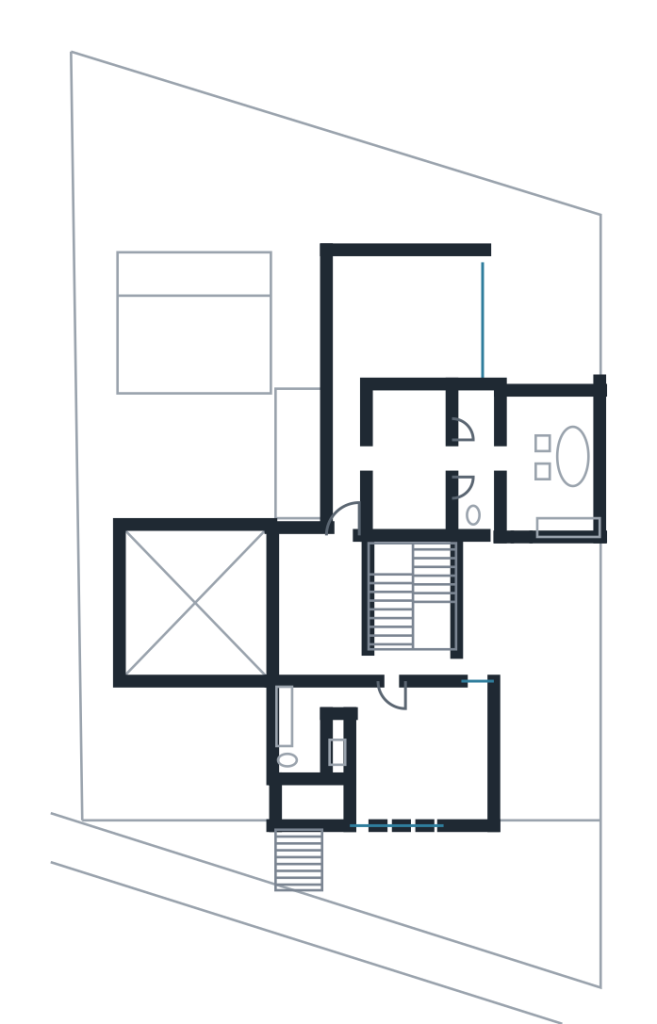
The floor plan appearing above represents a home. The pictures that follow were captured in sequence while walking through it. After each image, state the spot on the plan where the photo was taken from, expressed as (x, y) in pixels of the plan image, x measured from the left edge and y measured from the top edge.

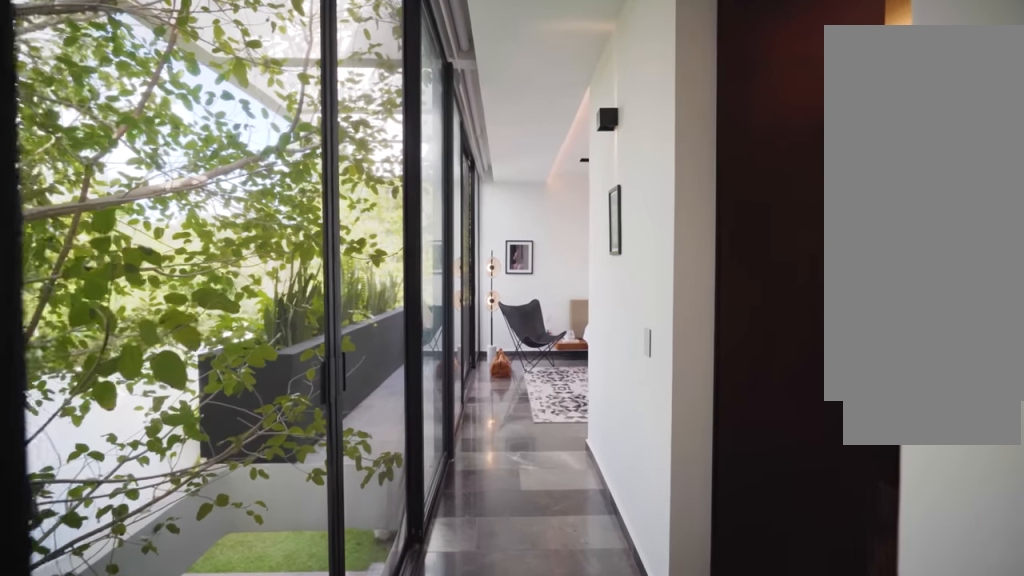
(344, 482)
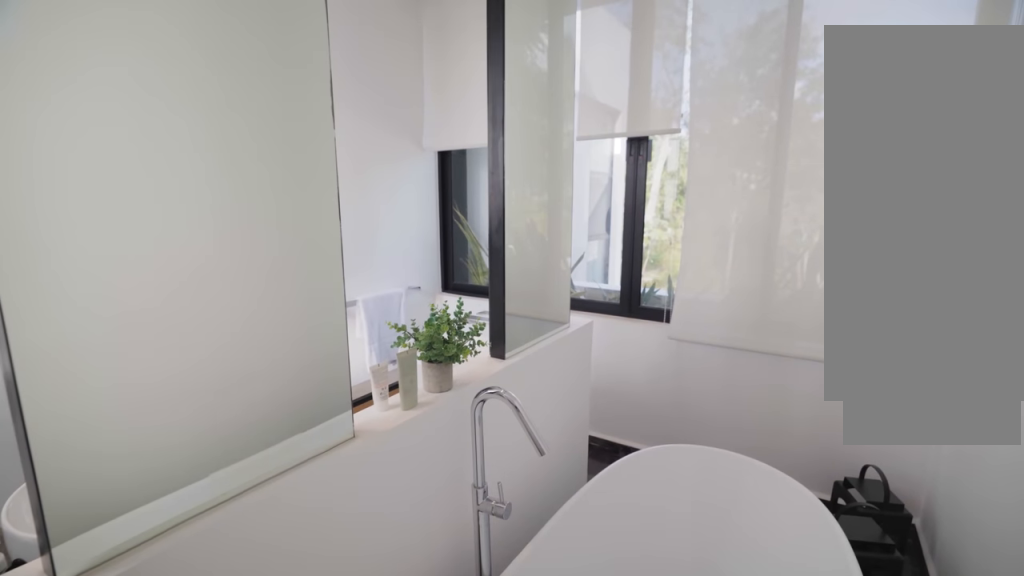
(577, 480)
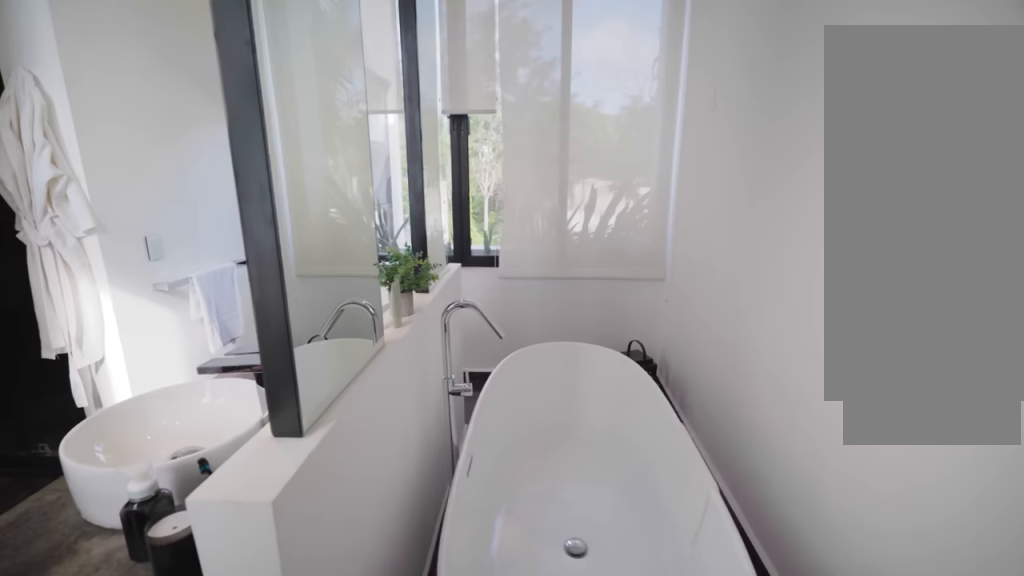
(570, 512)
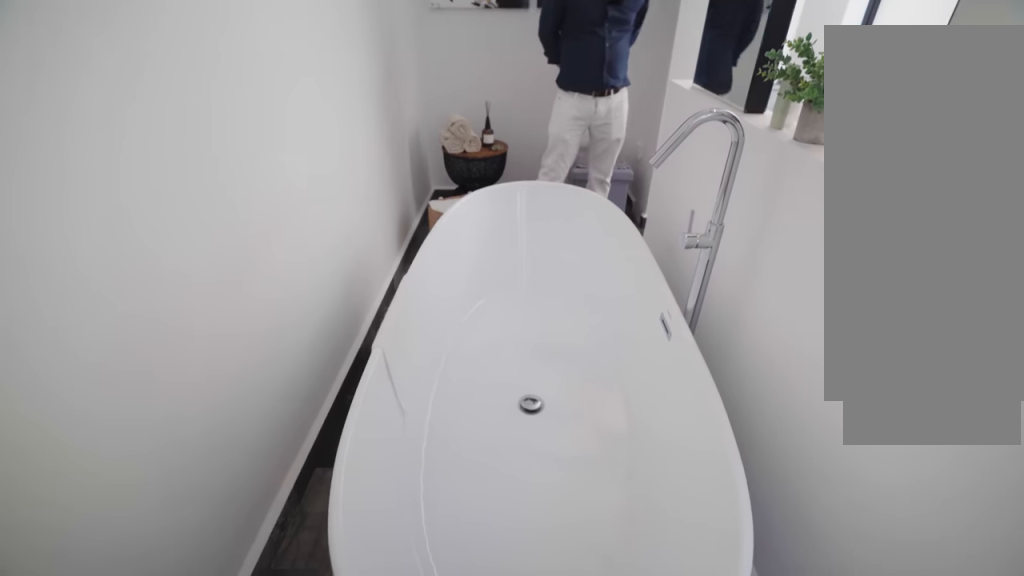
(565, 418)
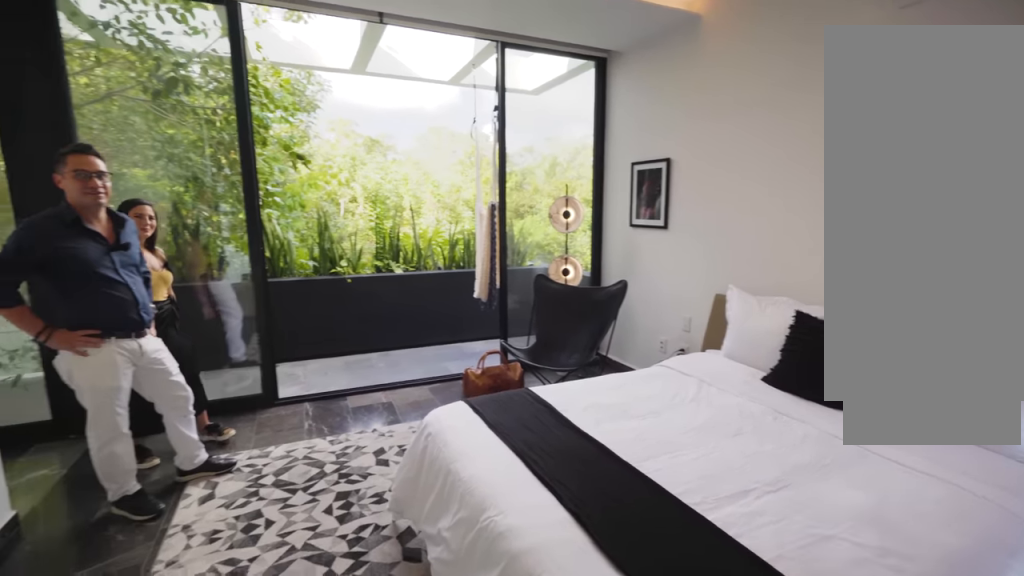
(452, 343)
